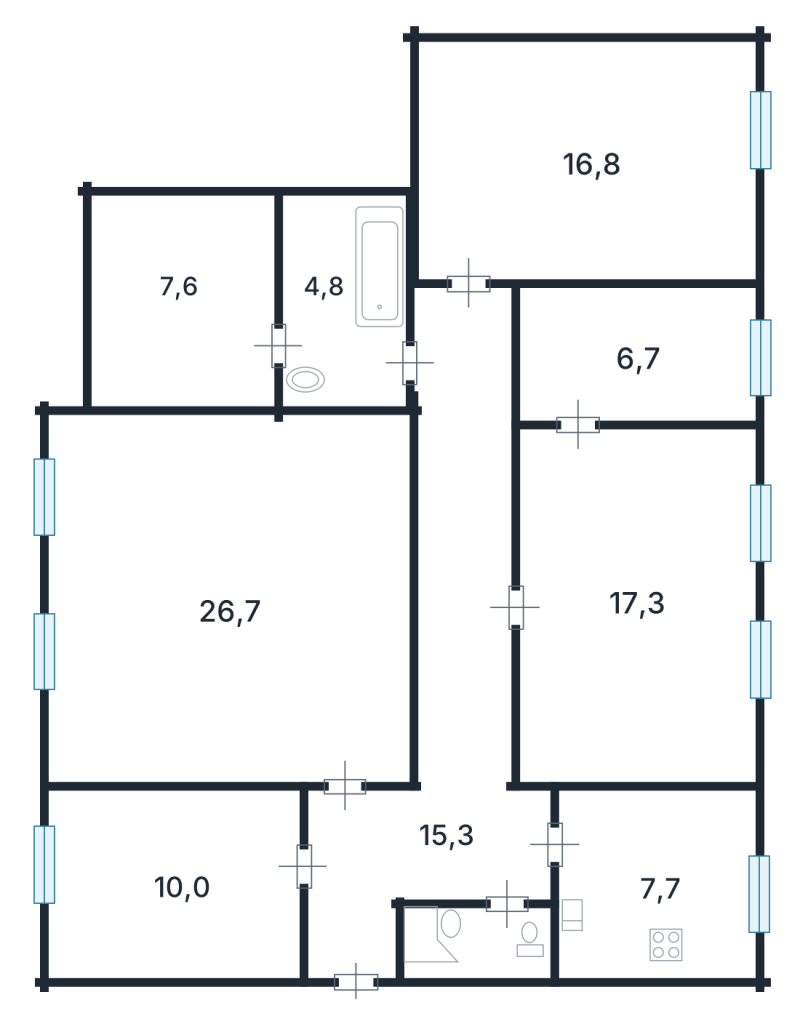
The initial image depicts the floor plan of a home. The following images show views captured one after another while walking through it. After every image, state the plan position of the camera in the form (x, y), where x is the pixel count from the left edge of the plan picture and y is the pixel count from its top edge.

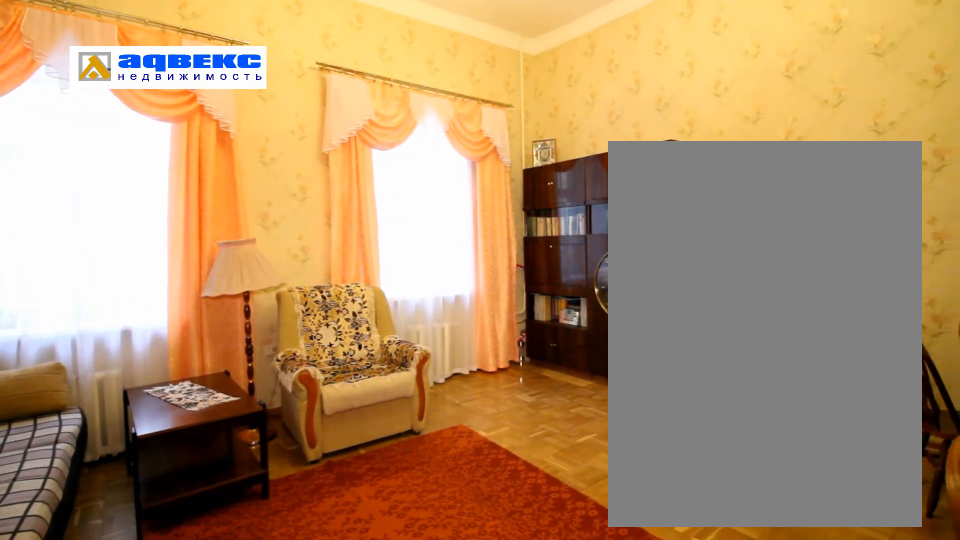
(157, 652)
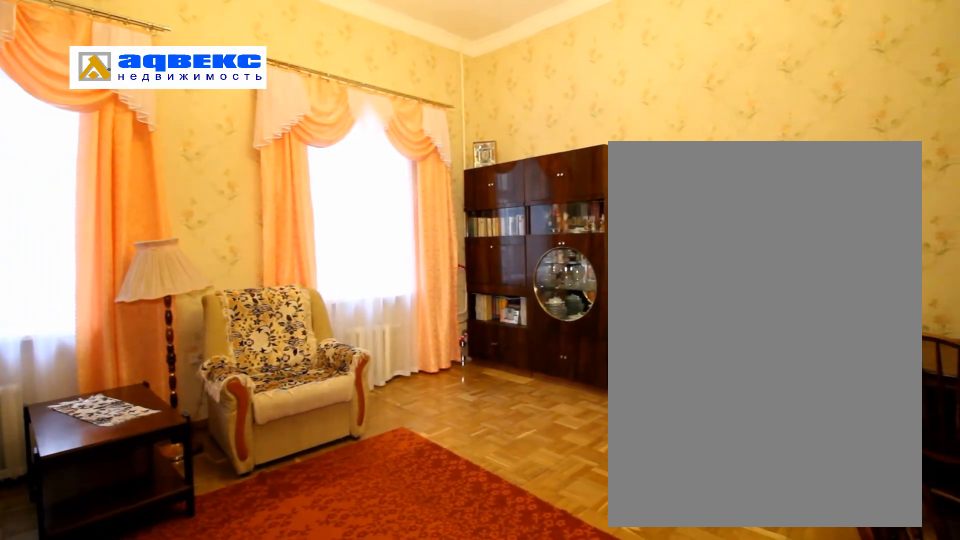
(157, 652)
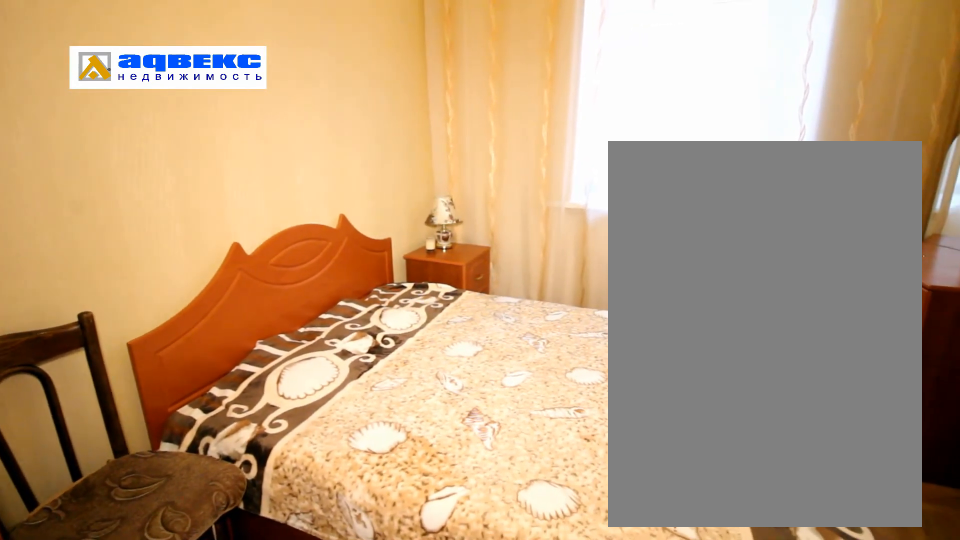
(123, 933)
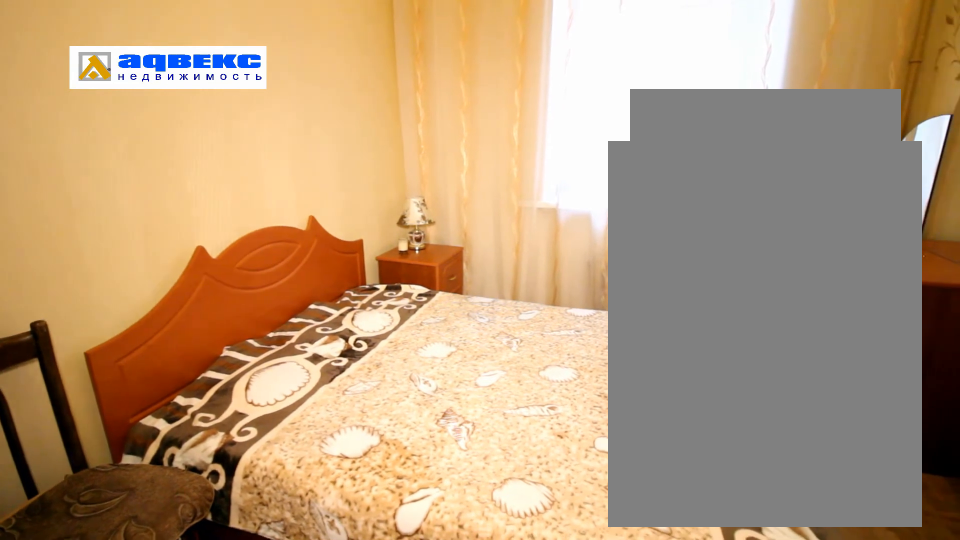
(125, 933)
